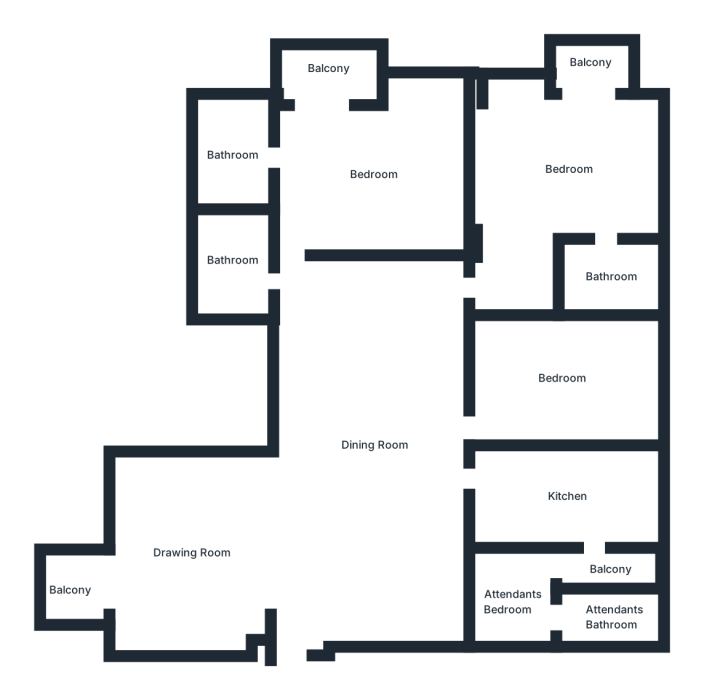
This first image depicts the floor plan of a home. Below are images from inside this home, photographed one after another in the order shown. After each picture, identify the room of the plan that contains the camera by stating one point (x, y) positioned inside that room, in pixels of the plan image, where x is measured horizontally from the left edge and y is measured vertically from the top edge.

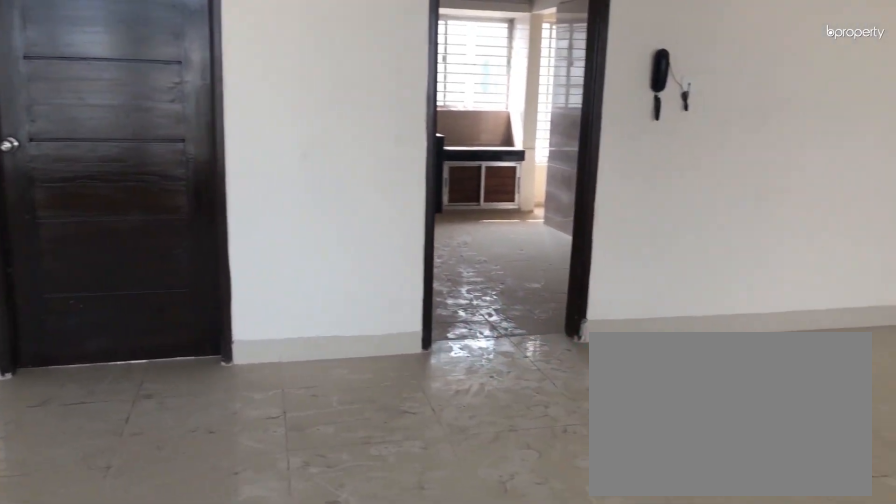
(373, 445)
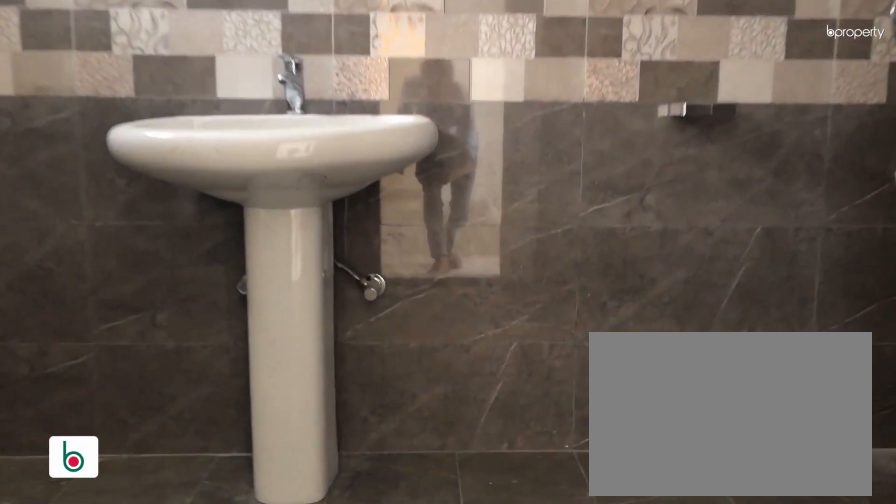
(228, 259)
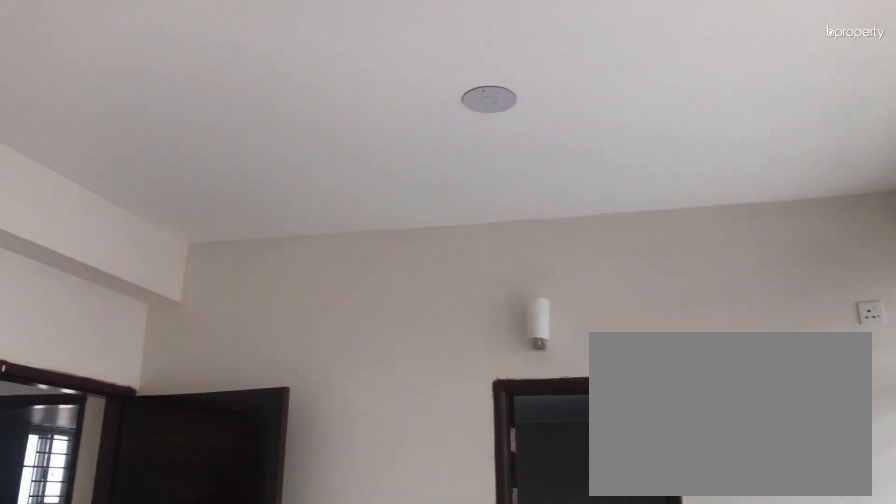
(375, 174)
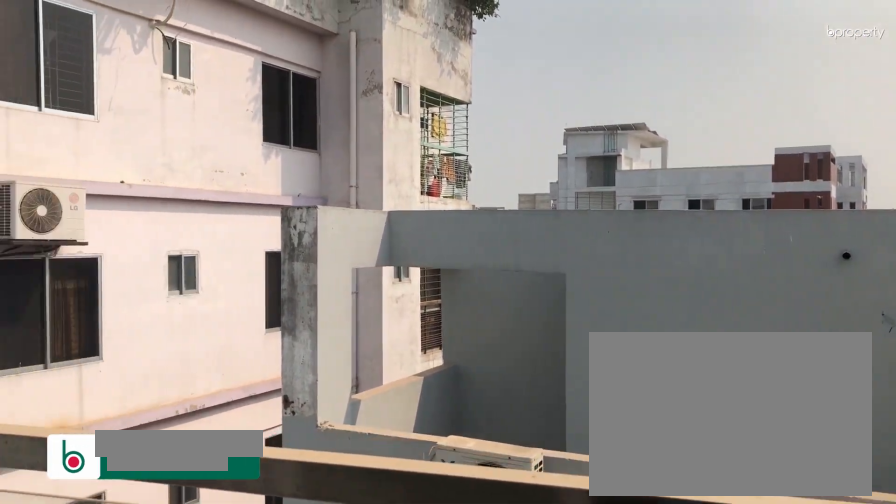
(327, 69)
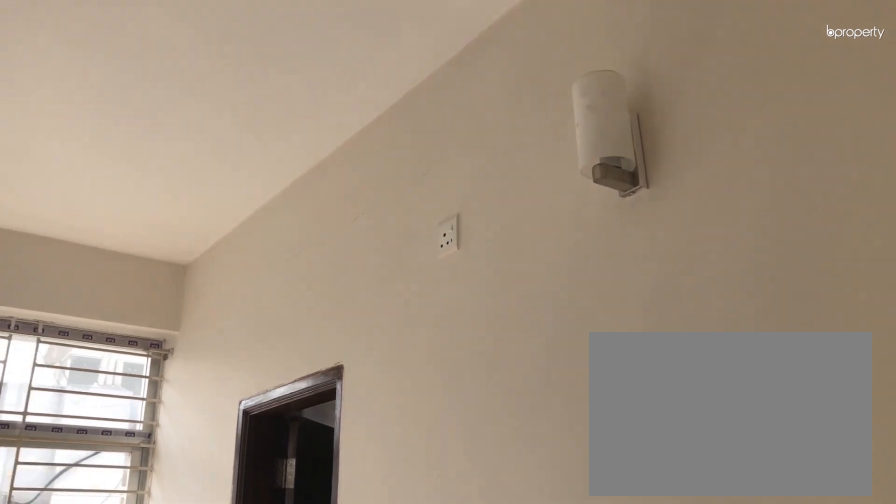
(567, 169)
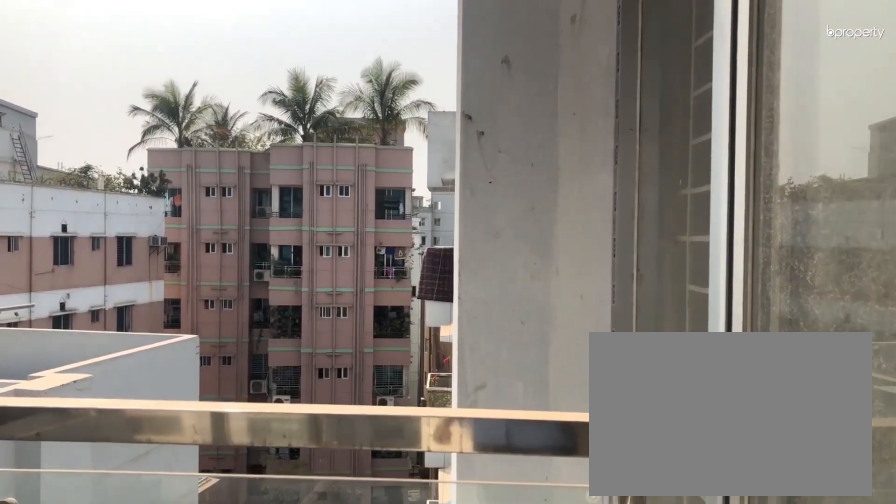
(591, 62)
